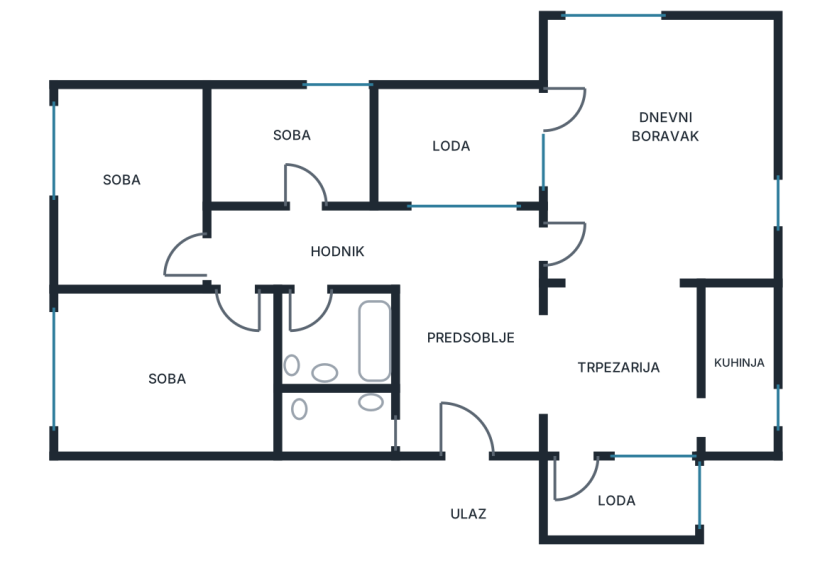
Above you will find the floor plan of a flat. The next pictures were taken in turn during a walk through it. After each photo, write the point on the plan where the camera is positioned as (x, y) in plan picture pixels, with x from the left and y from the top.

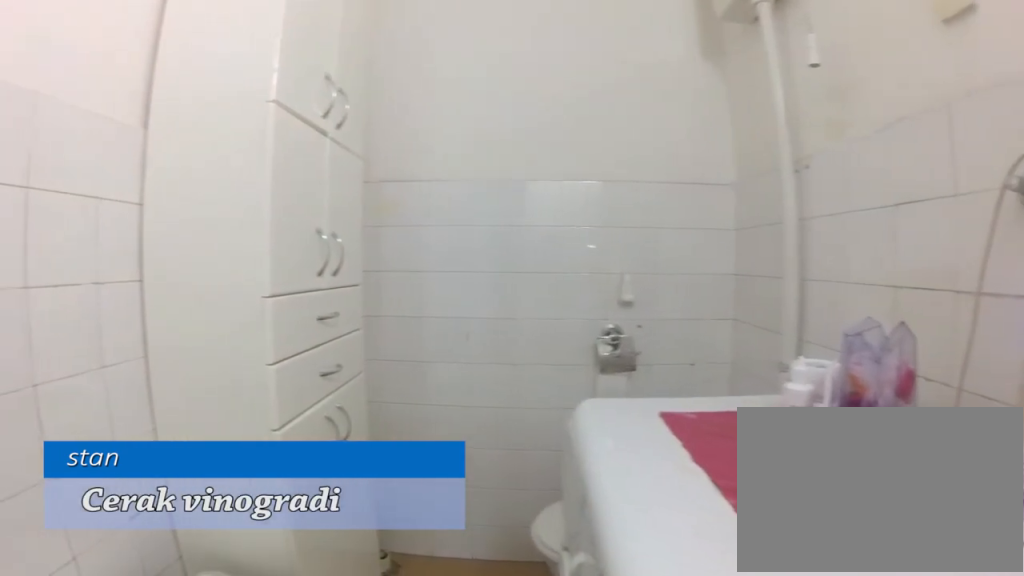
(377, 427)
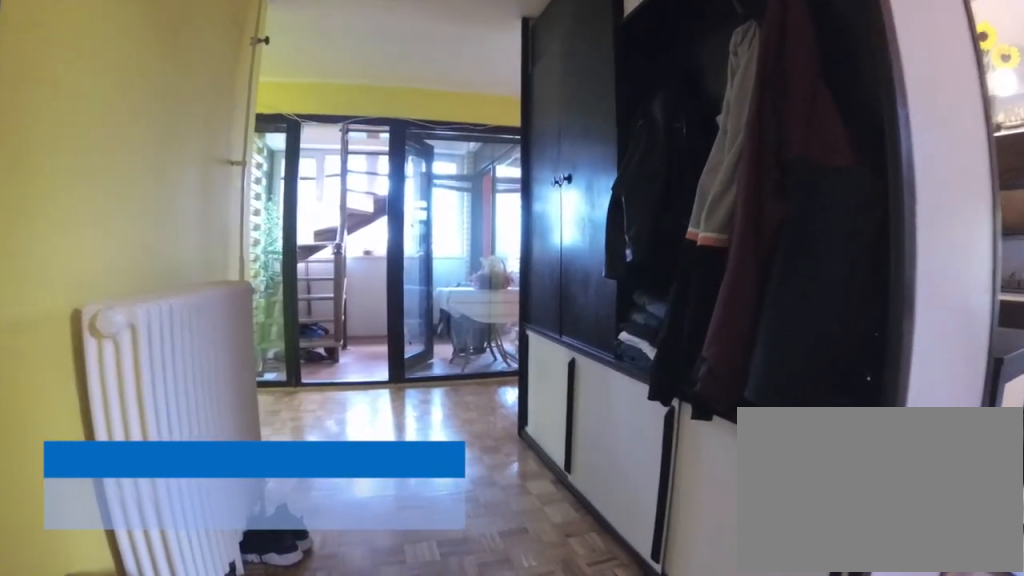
(460, 447)
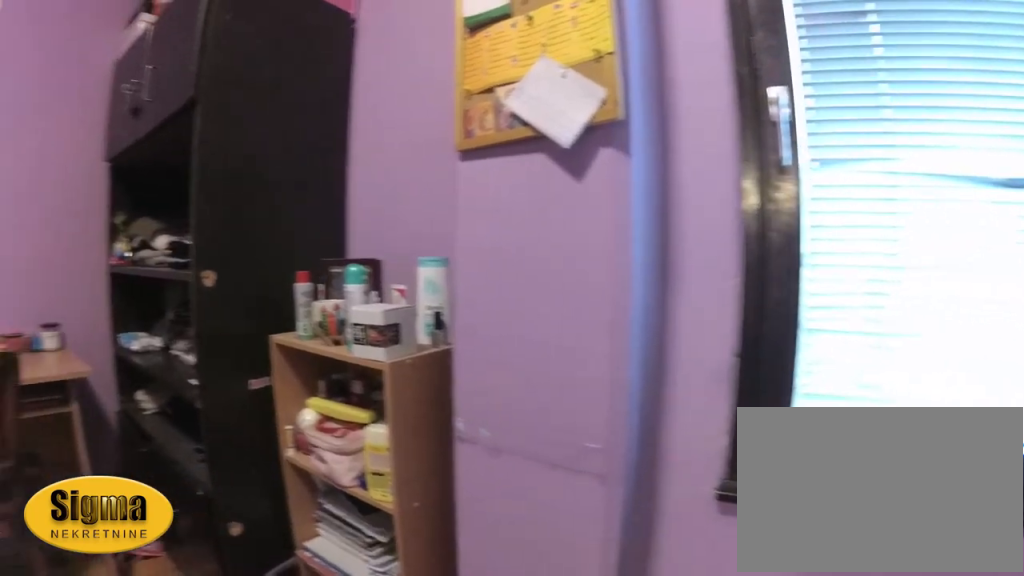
(311, 143)
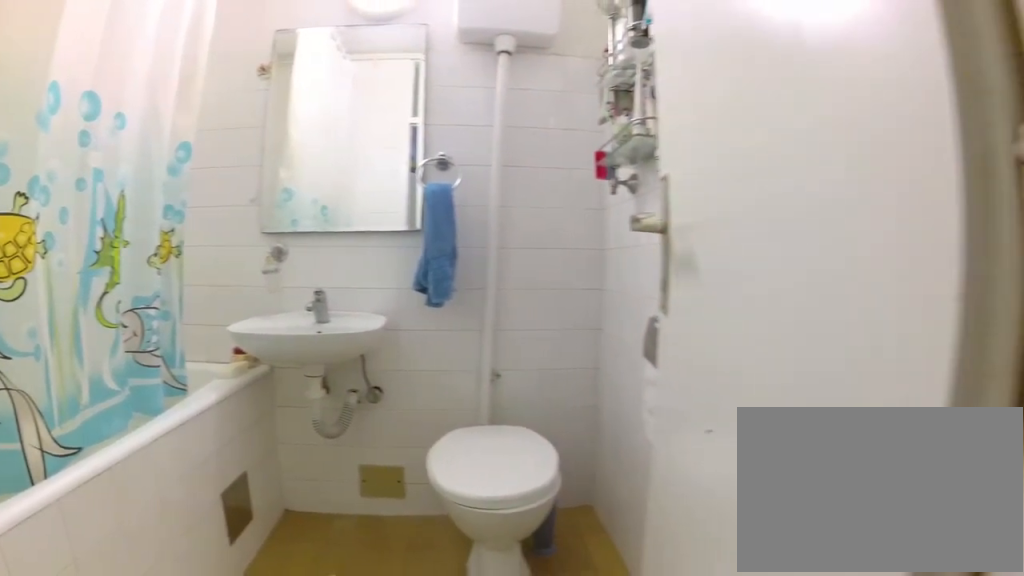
(317, 263)
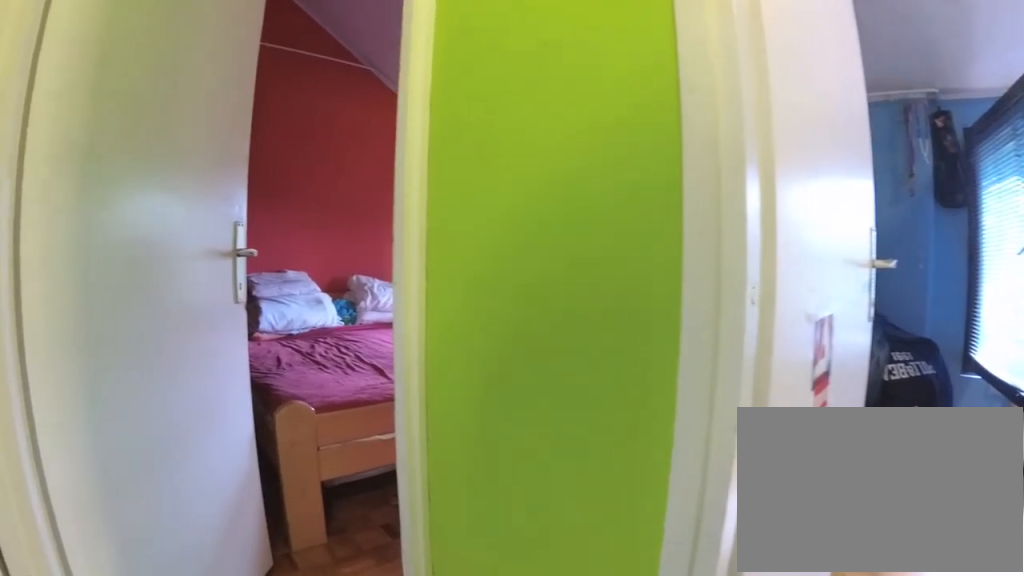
(266, 242)
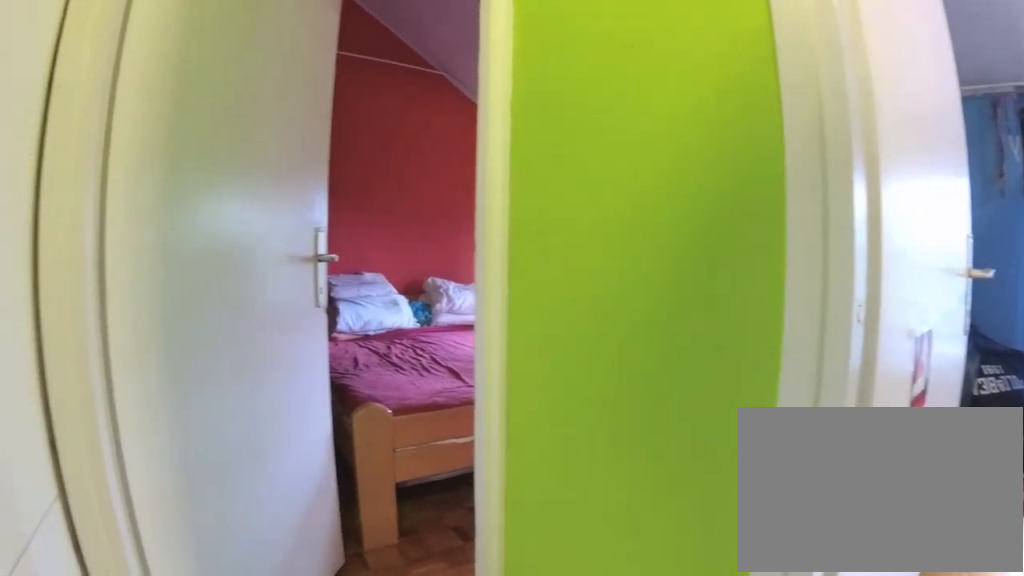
(265, 243)
